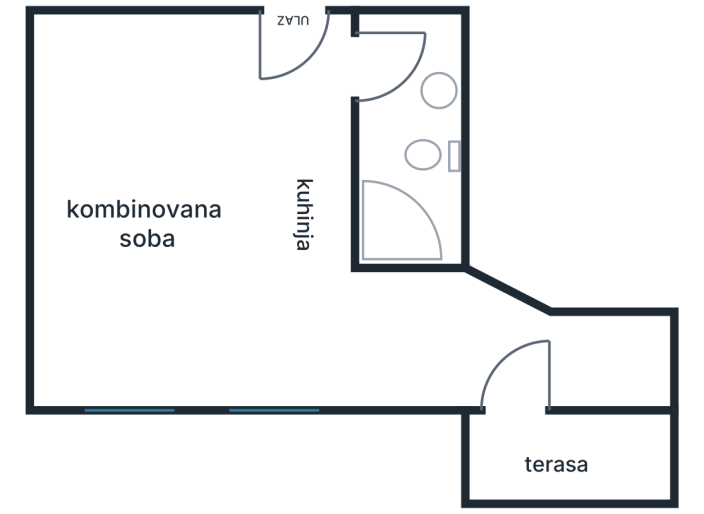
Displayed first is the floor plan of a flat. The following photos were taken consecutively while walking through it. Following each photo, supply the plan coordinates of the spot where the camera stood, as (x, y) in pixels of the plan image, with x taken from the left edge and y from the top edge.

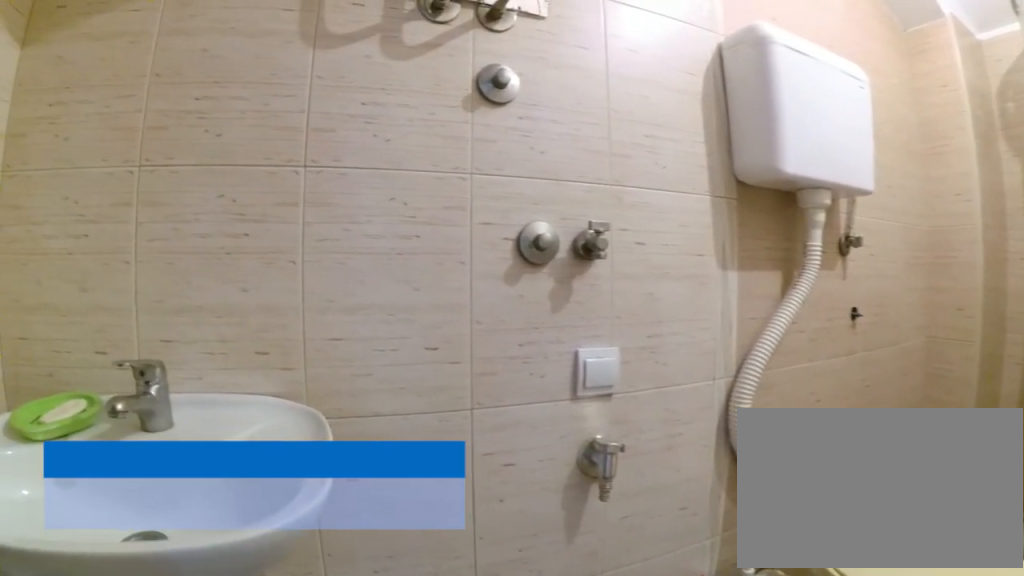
(356, 65)
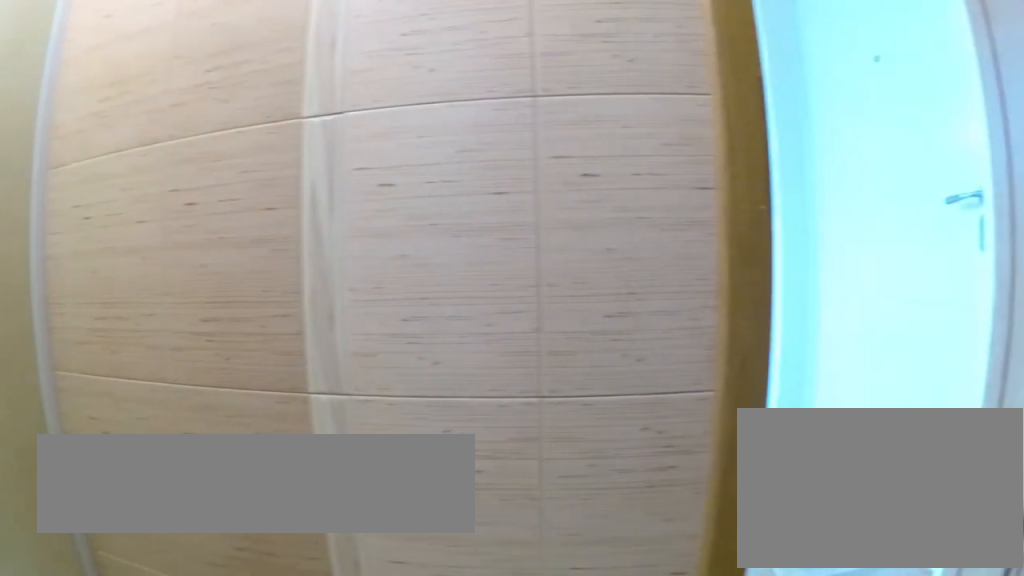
(427, 100)
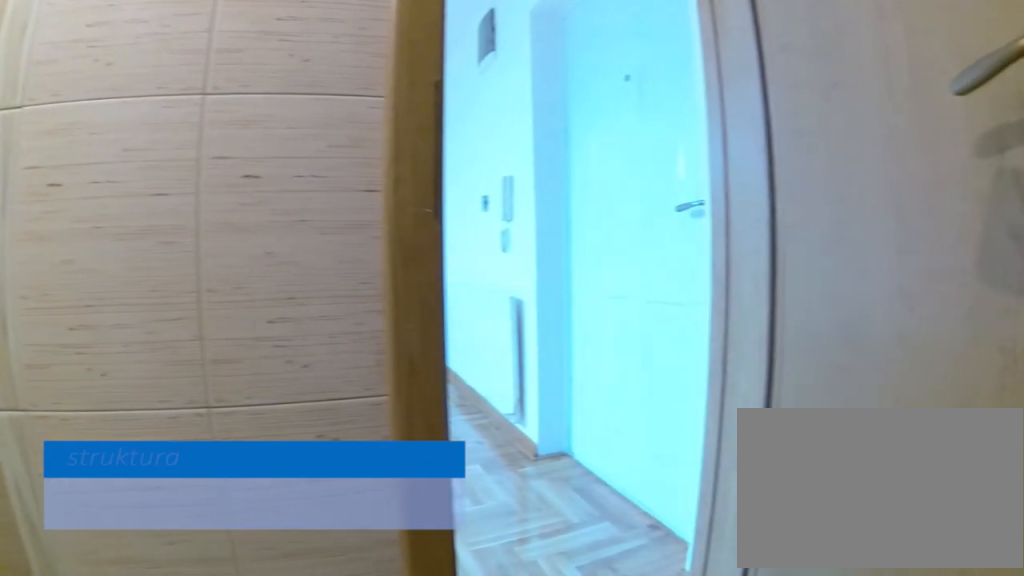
(424, 110)
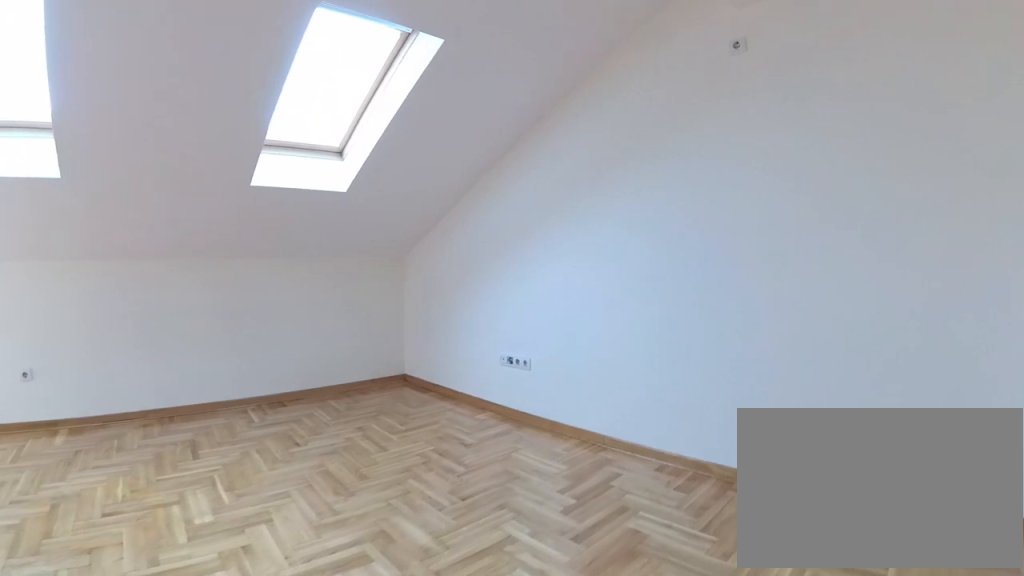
(219, 72)
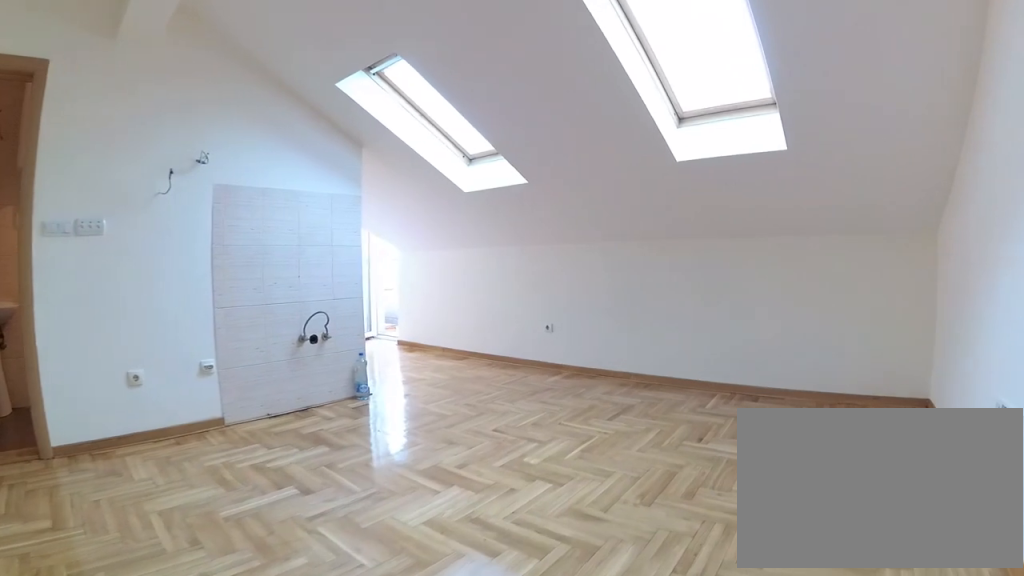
(95, 85)
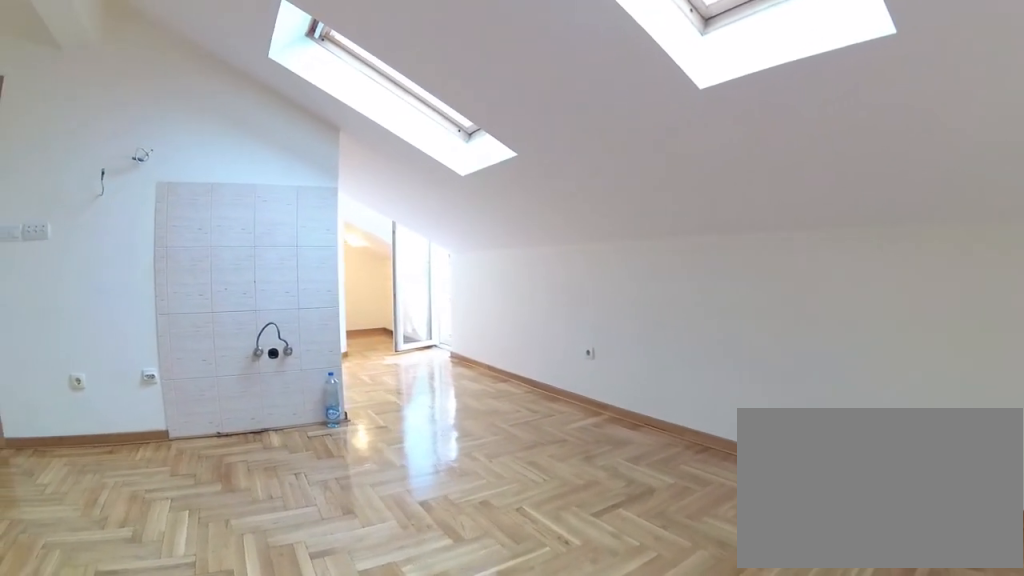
(84, 174)
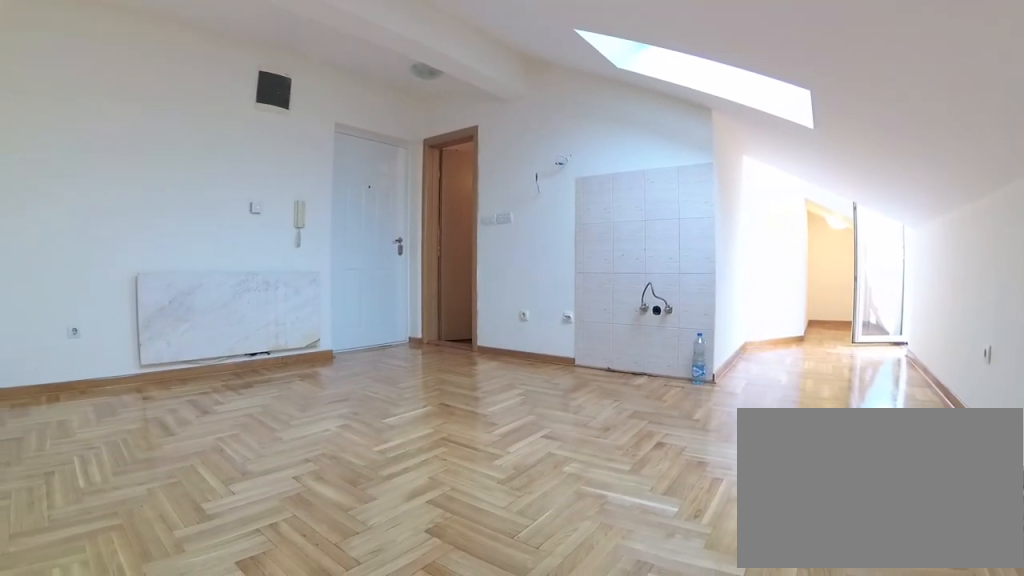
(82, 327)
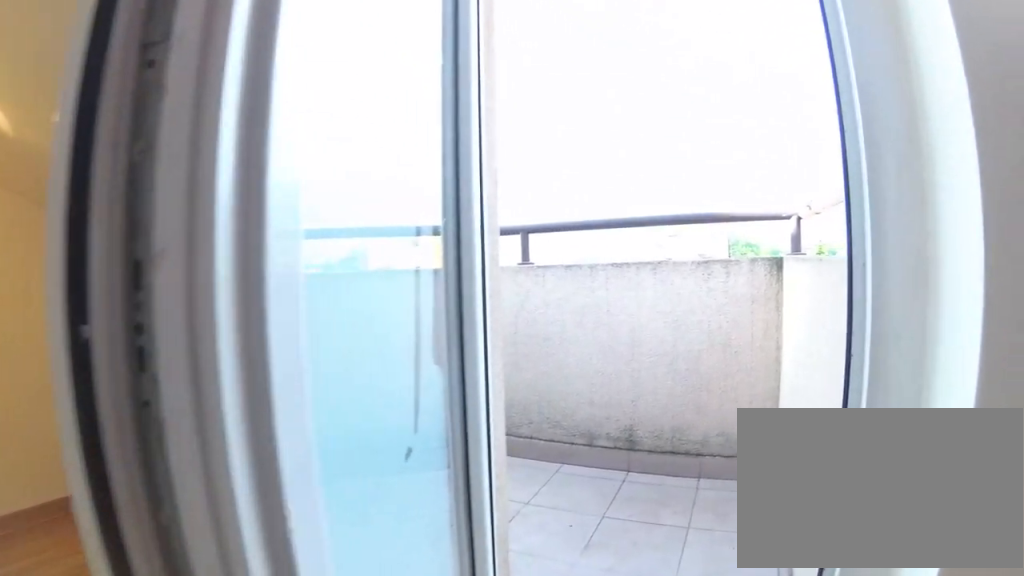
(472, 340)
